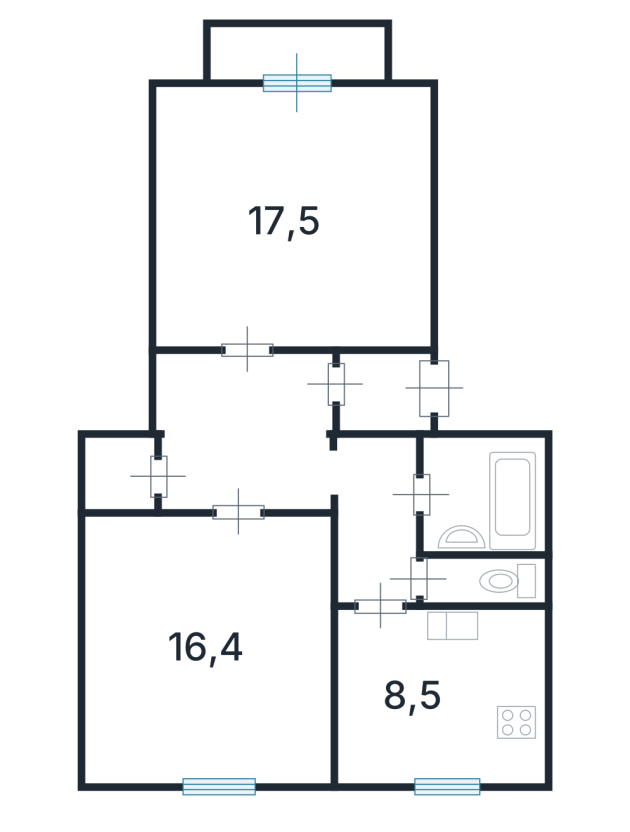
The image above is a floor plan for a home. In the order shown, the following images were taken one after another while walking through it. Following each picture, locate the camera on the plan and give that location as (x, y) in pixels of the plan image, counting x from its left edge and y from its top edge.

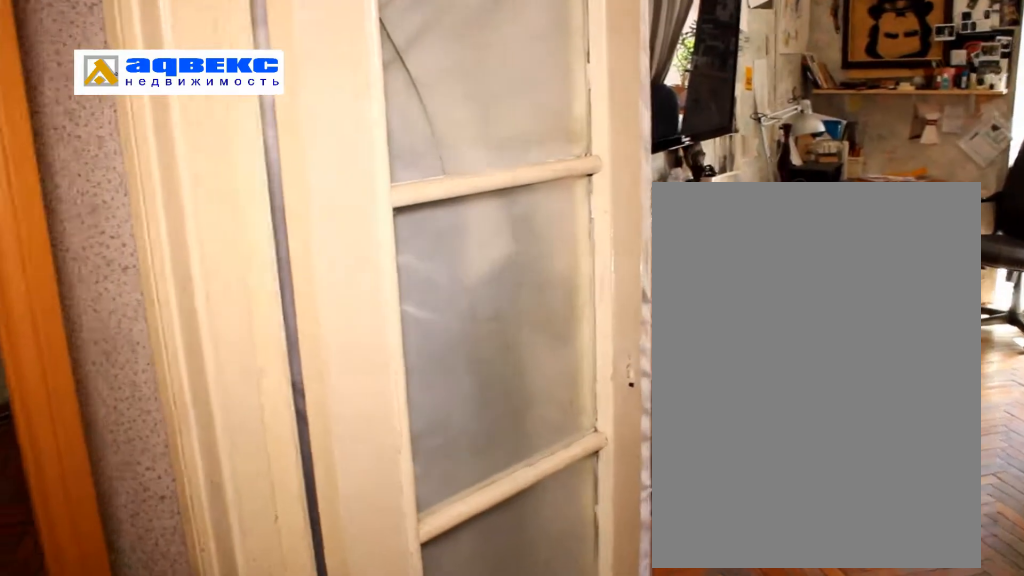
(237, 491)
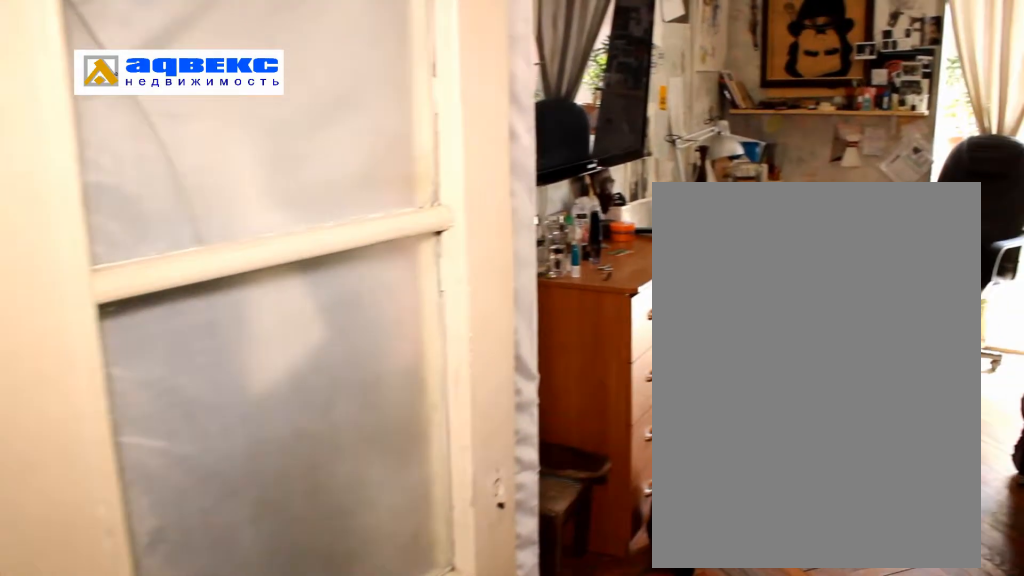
(237, 491)
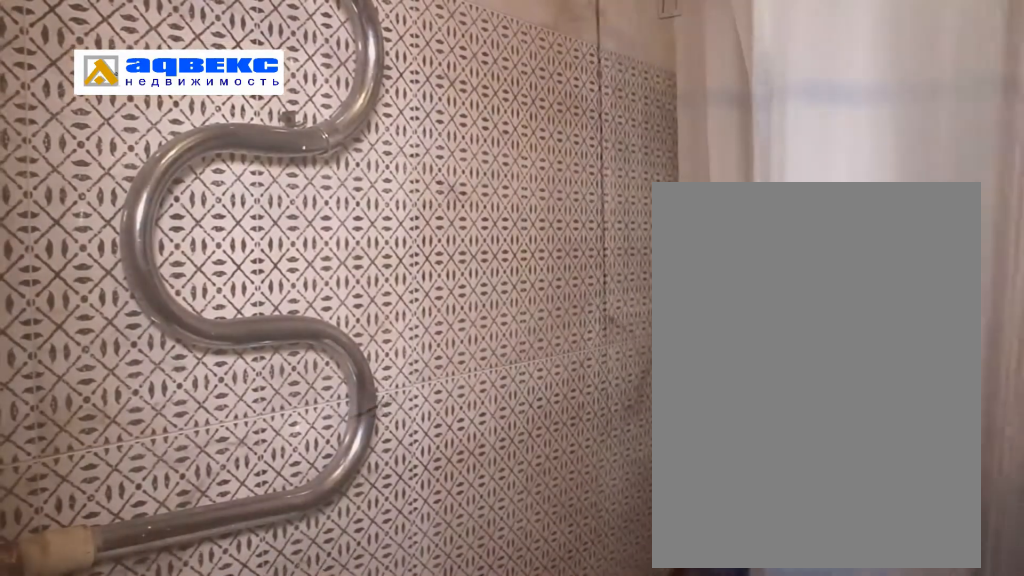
(520, 539)
